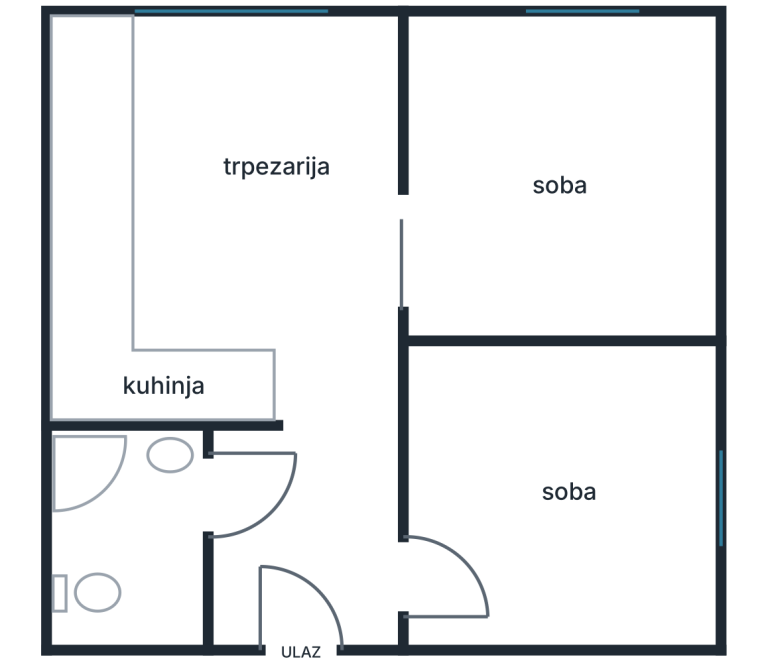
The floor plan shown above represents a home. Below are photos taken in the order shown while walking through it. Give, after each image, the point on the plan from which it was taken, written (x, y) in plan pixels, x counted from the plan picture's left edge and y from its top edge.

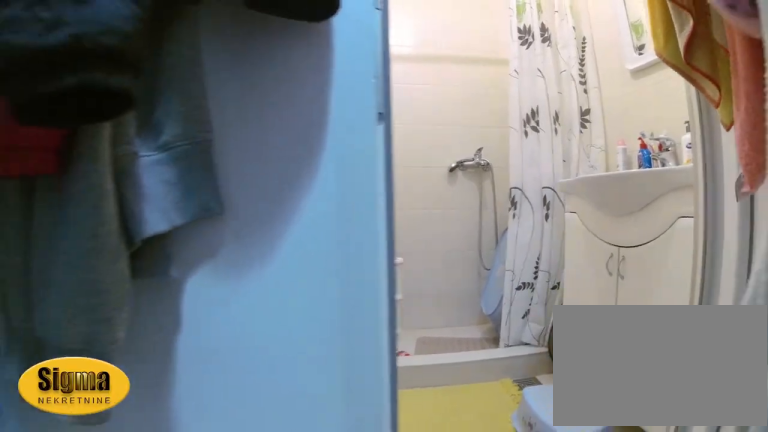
(303, 489)
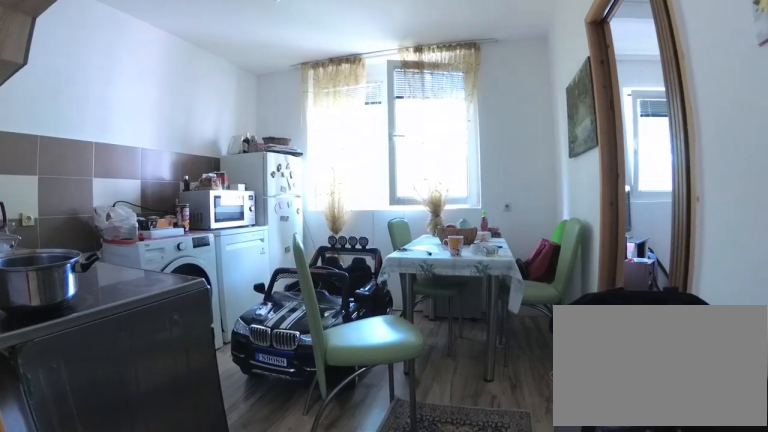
(346, 471)
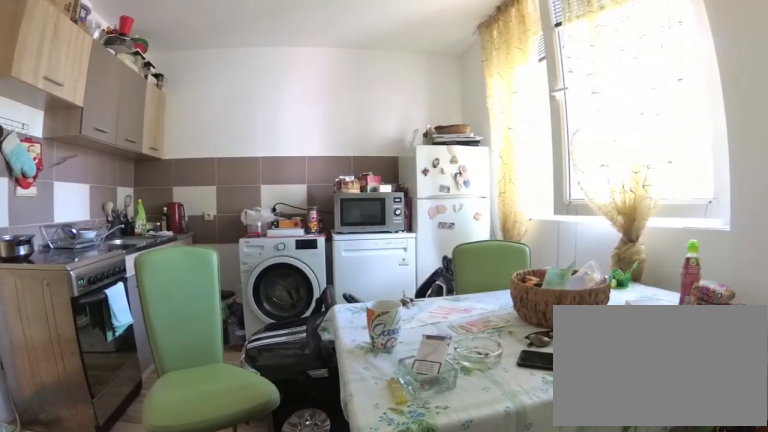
(421, 250)
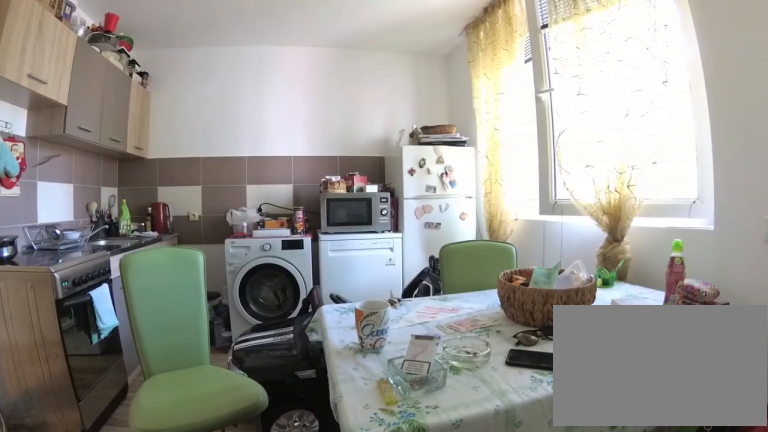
(420, 252)
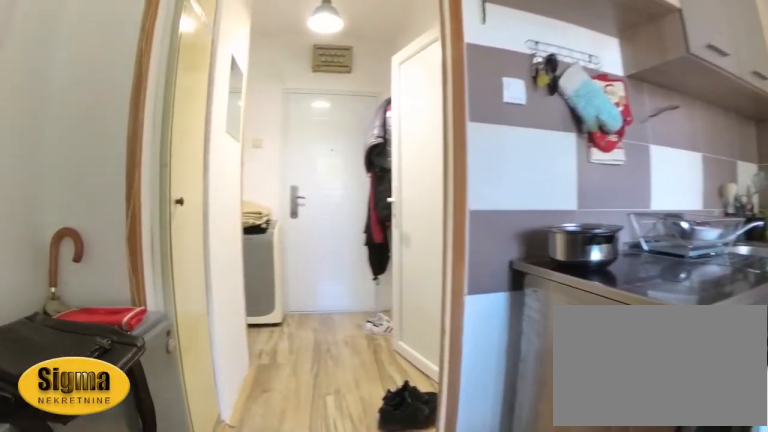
(340, 261)
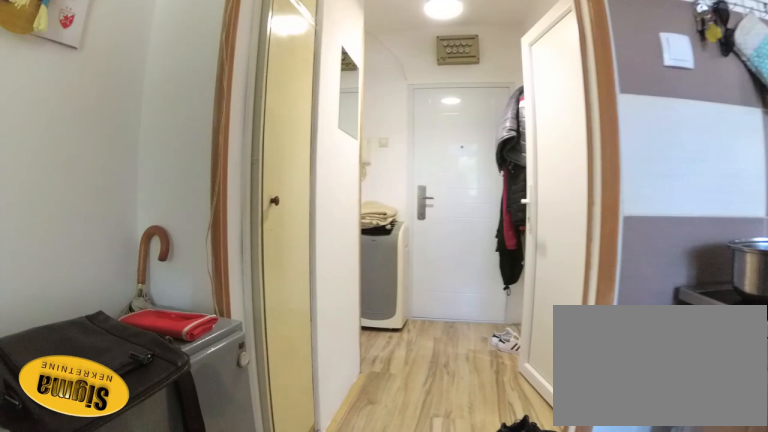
(334, 284)
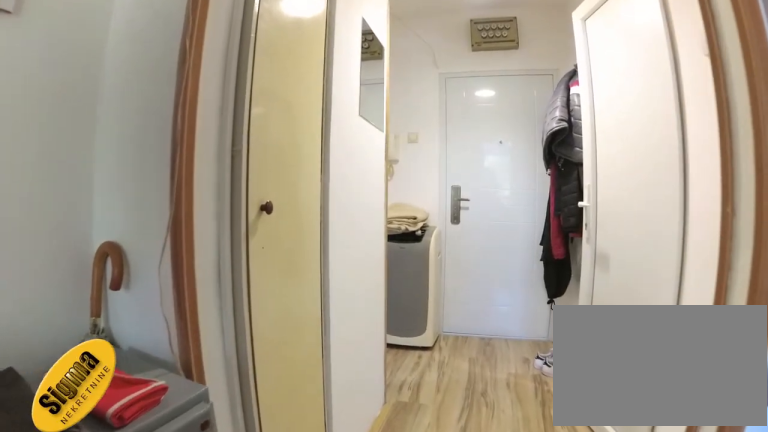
(335, 315)
